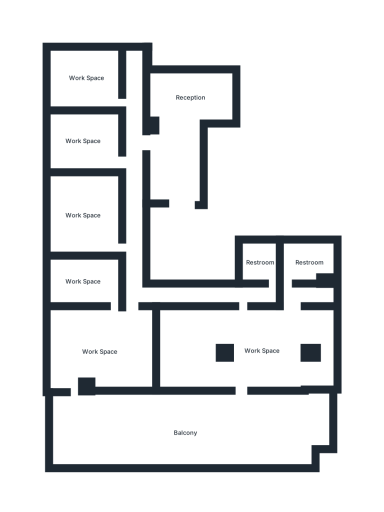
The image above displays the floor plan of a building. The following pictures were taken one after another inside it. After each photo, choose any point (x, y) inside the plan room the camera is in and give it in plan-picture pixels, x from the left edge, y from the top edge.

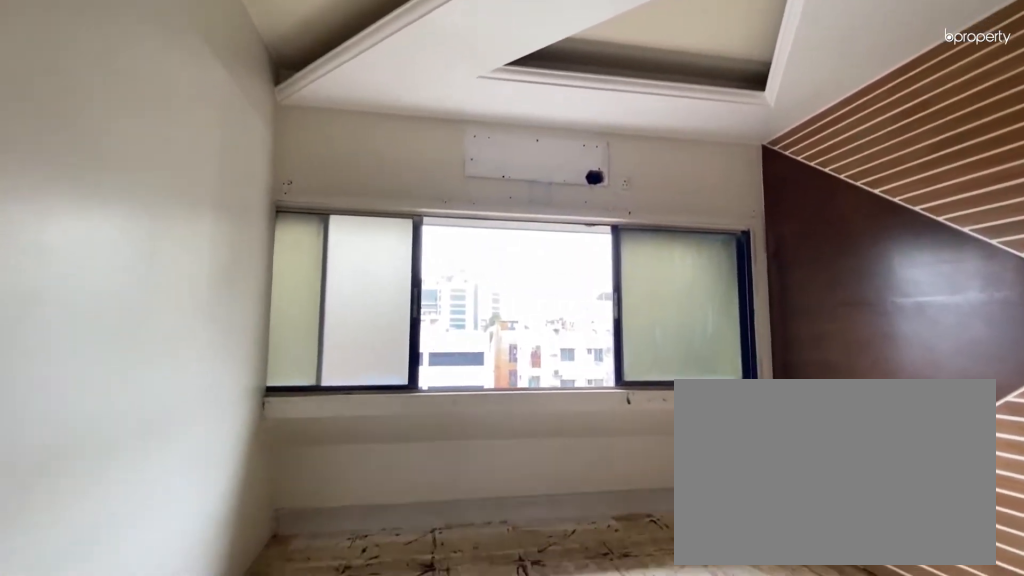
(85, 78)
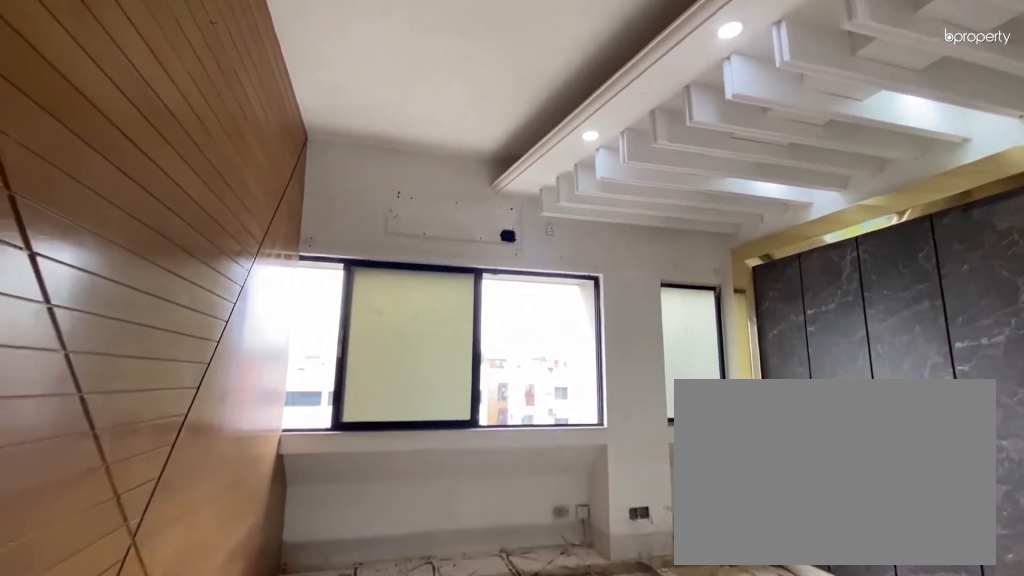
(85, 140)
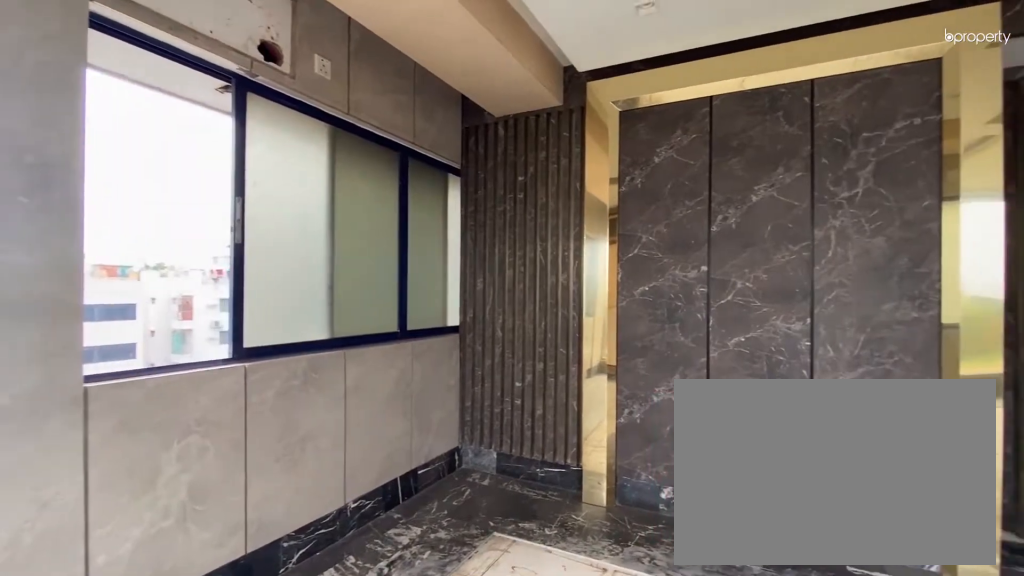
(100, 352)
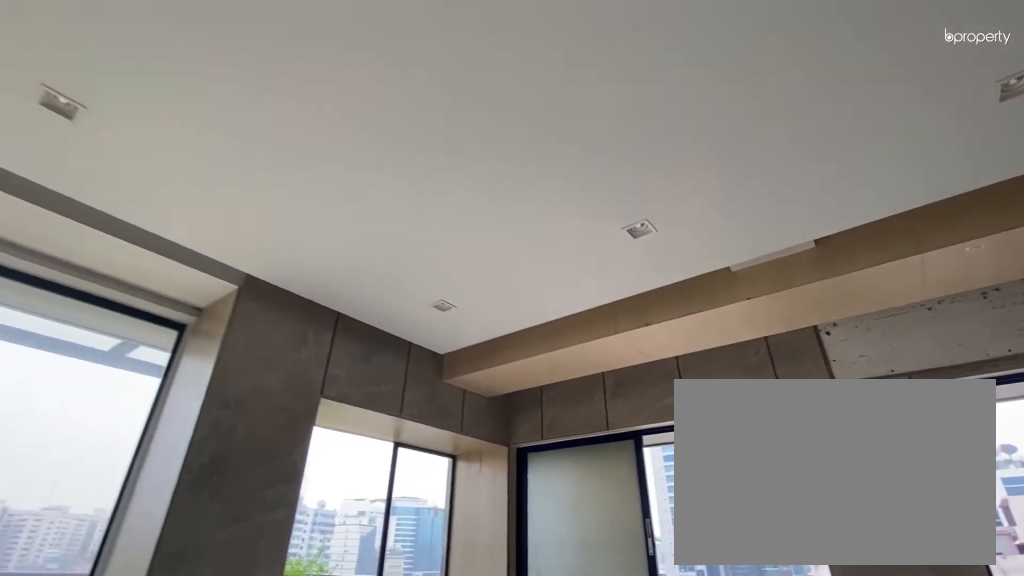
(100, 352)
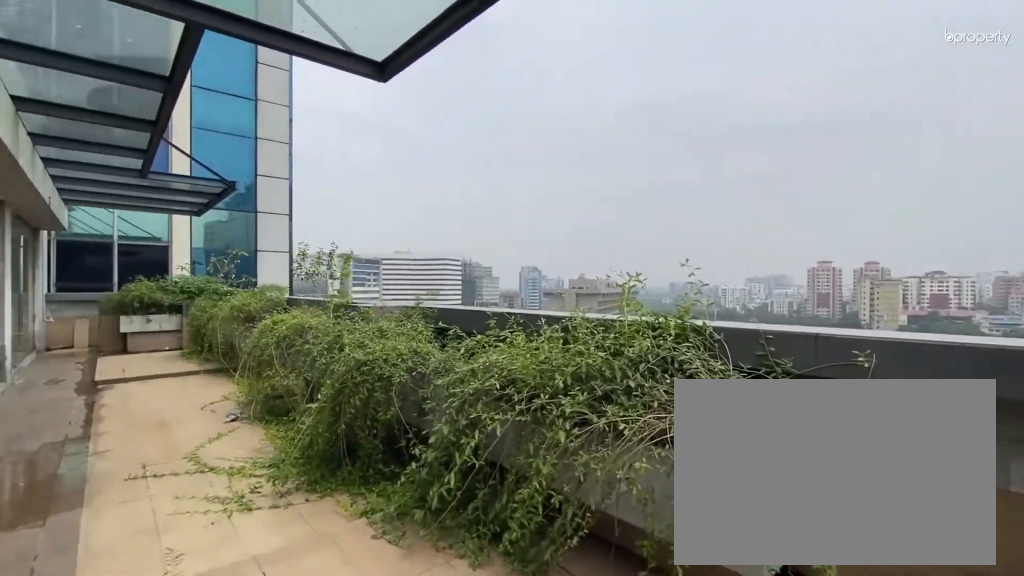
(107, 437)
